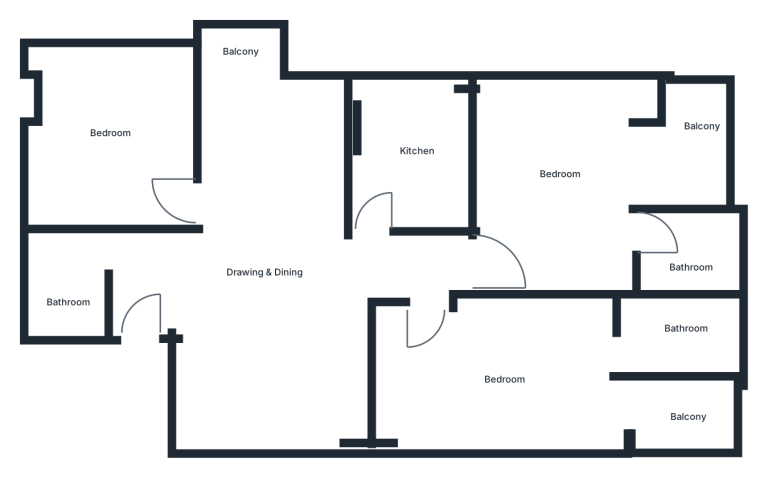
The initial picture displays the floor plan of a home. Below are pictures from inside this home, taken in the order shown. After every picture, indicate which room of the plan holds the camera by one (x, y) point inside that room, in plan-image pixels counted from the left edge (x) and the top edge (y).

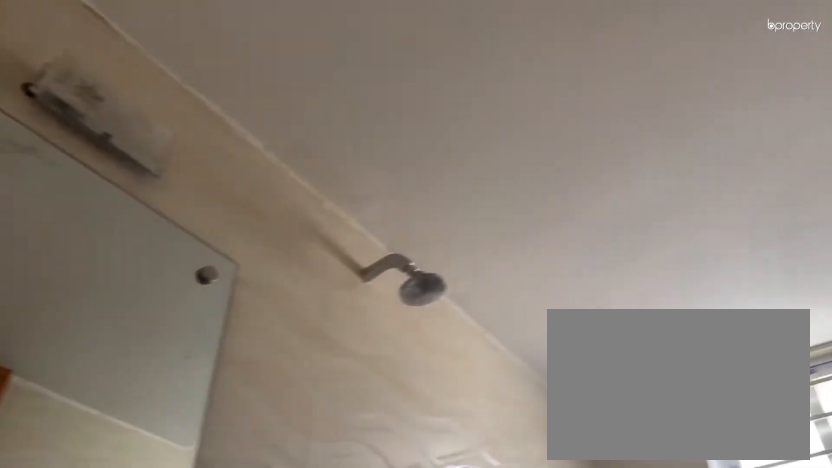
(668, 338)
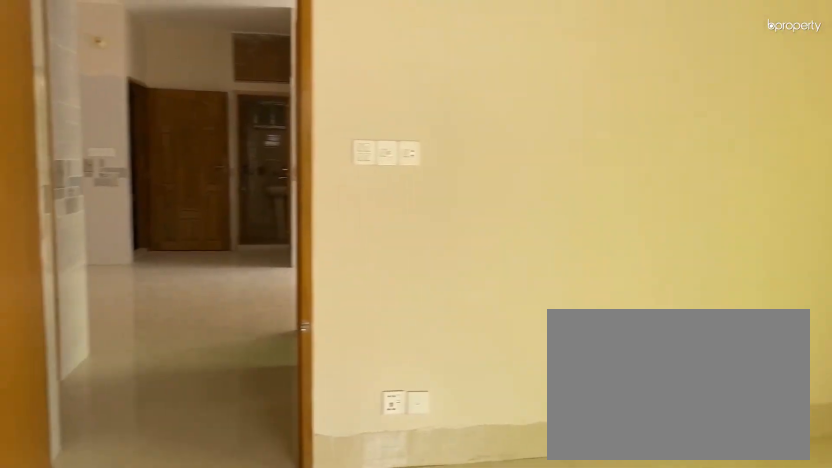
(574, 196)
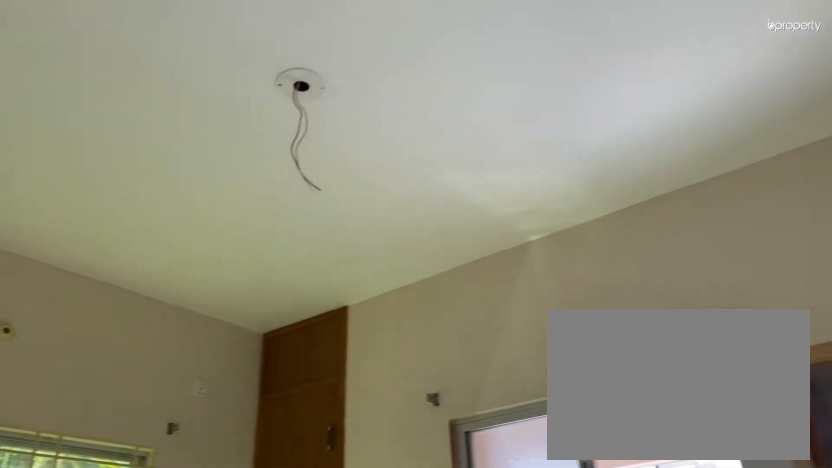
(574, 196)
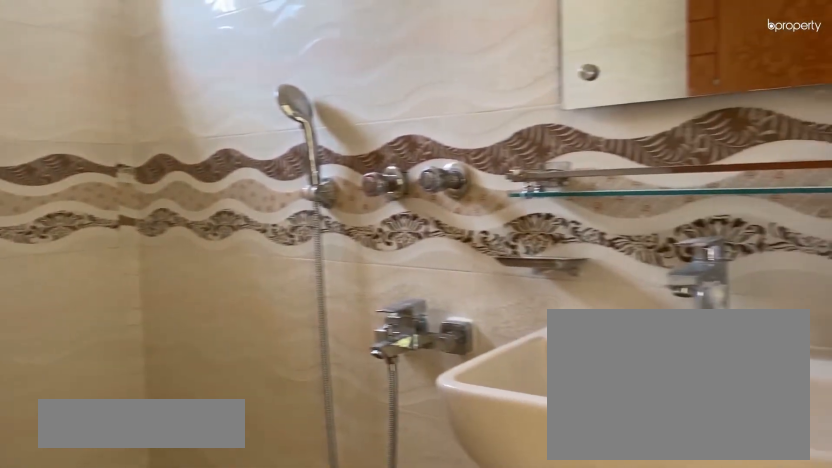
(685, 253)
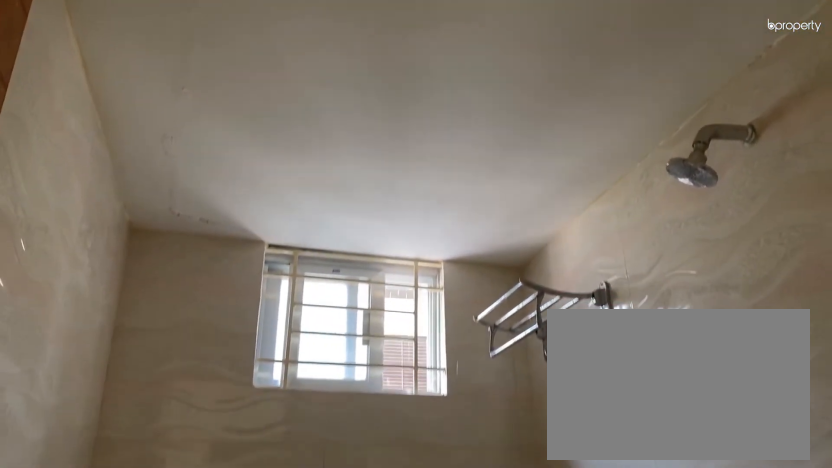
(685, 253)
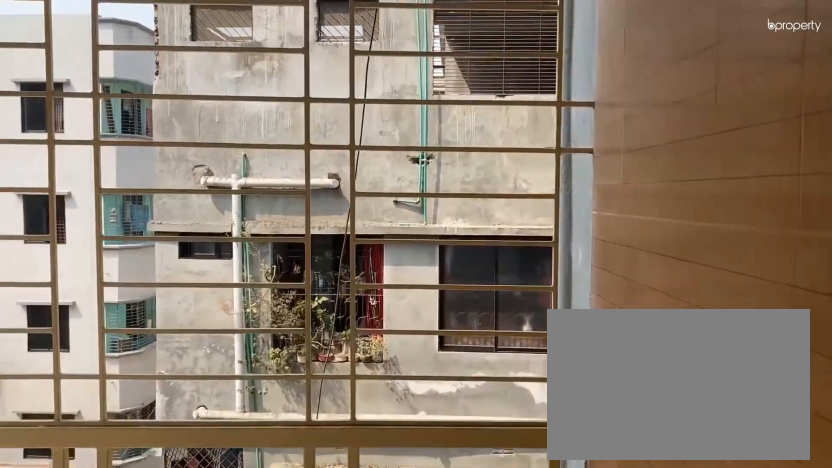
(695, 150)
